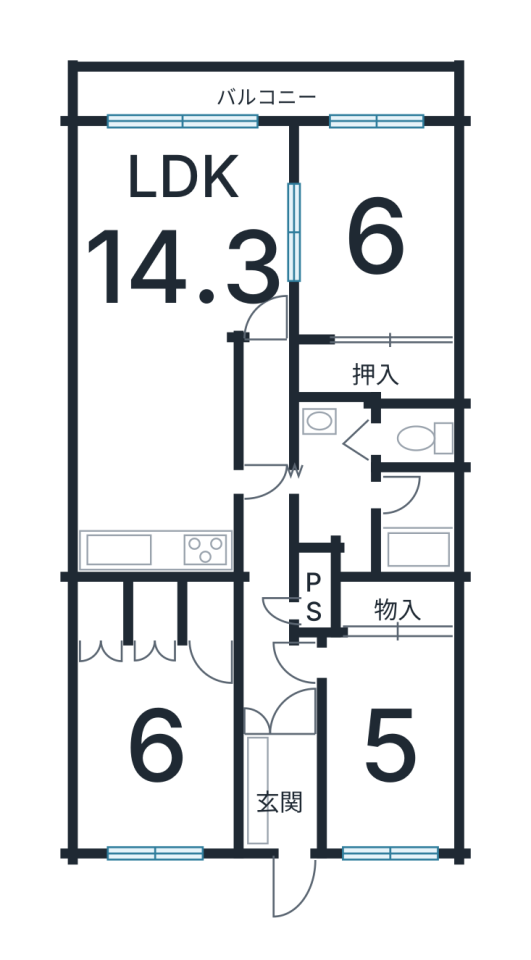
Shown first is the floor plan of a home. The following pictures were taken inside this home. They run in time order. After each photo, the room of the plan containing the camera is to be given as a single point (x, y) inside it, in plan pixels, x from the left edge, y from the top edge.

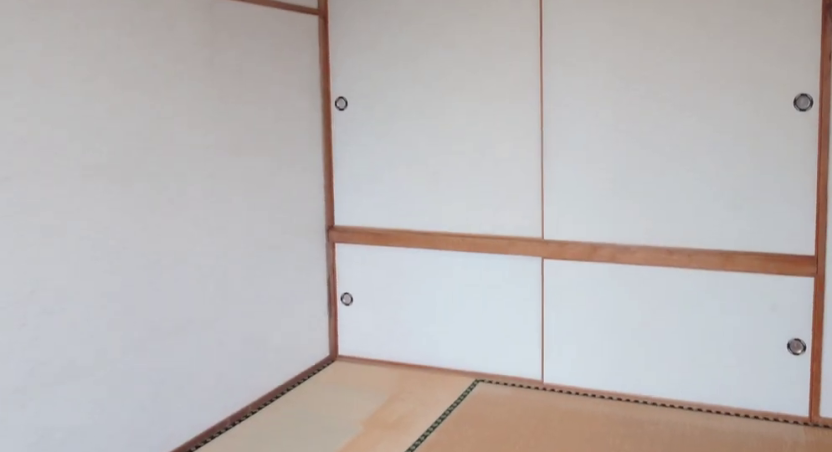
(387, 235)
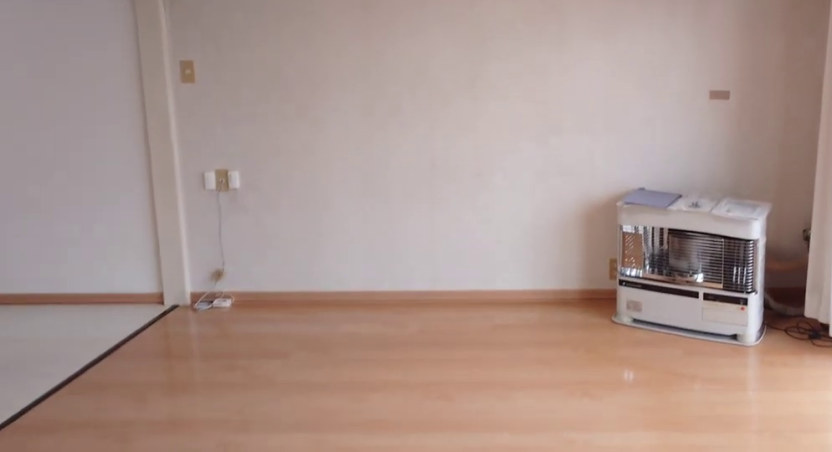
(188, 289)
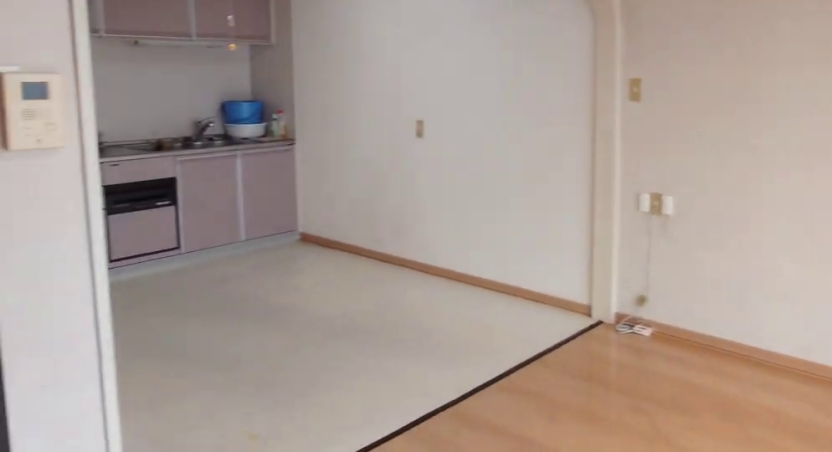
(188, 289)
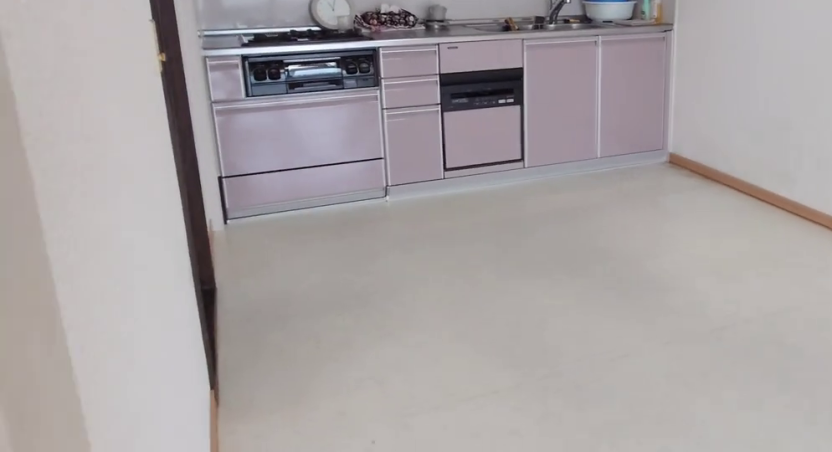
(152, 485)
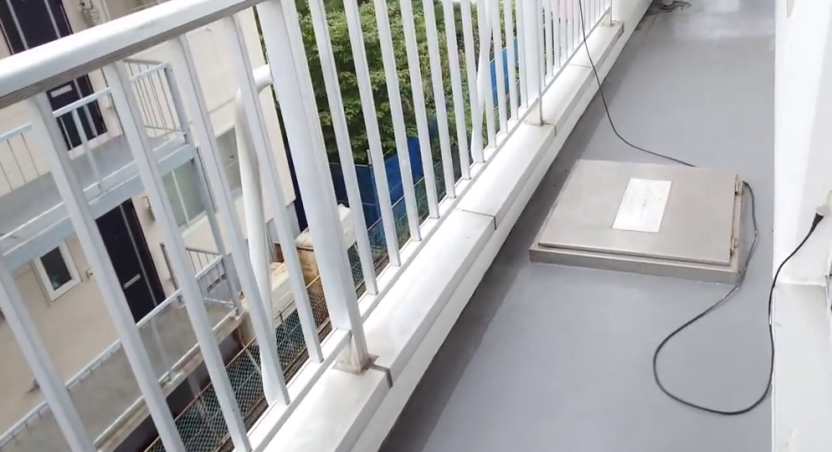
(265, 95)
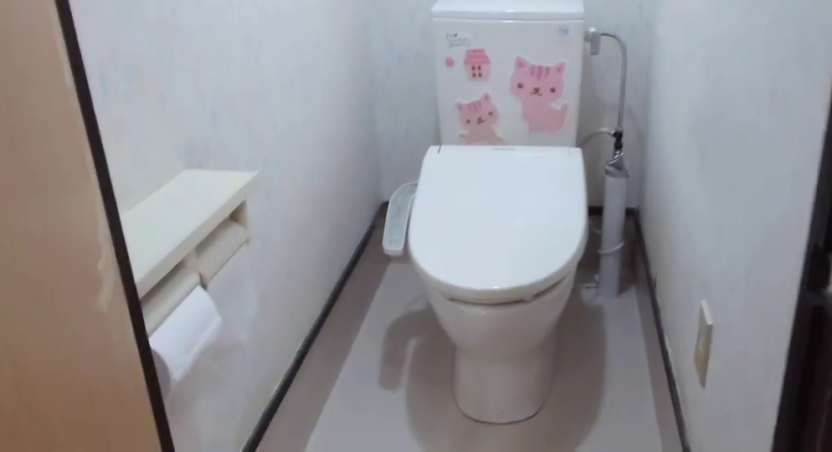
(414, 429)
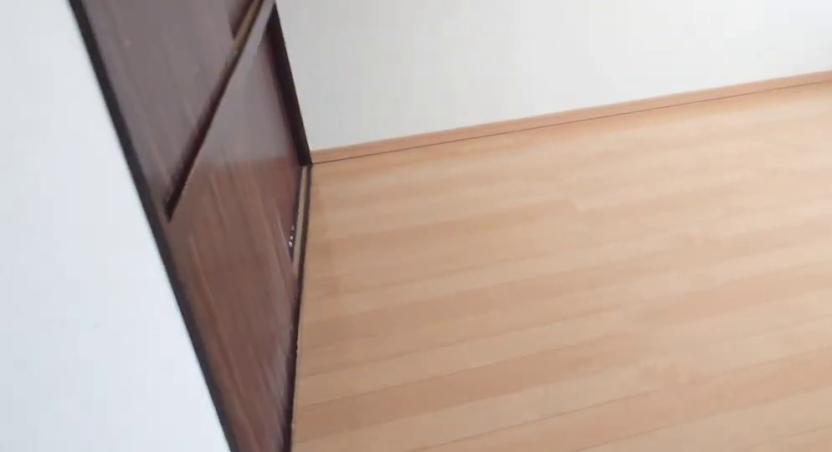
(374, 743)
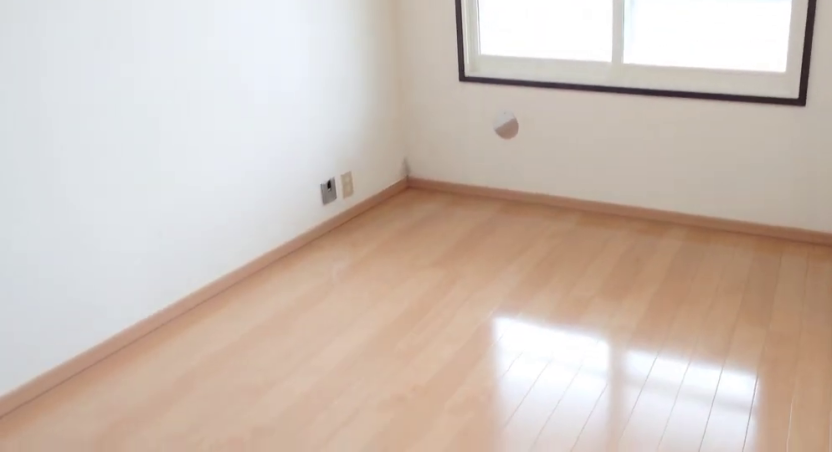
(374, 743)
